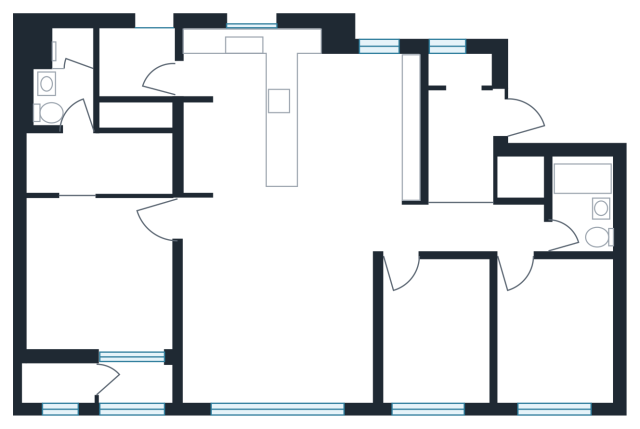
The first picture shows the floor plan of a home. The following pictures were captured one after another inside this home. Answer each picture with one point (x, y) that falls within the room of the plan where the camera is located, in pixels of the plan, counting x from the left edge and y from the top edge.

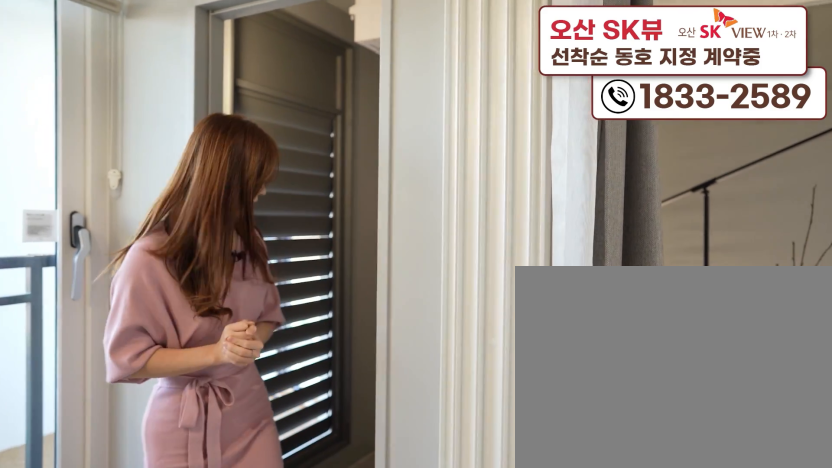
(133, 398)
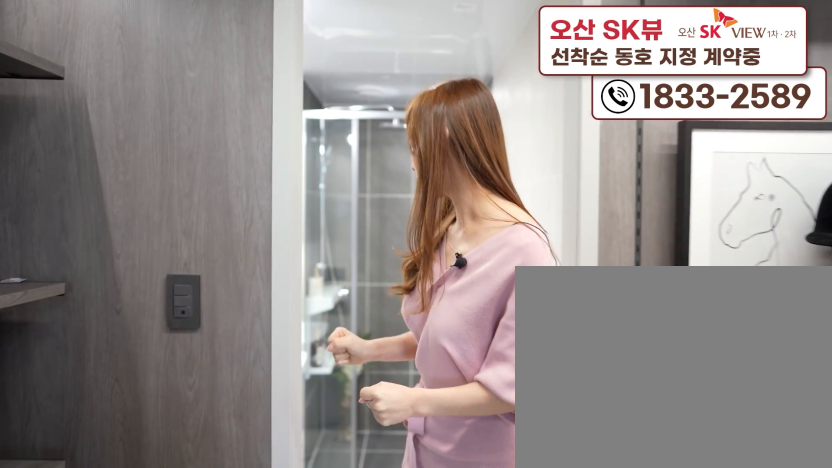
(73, 185)
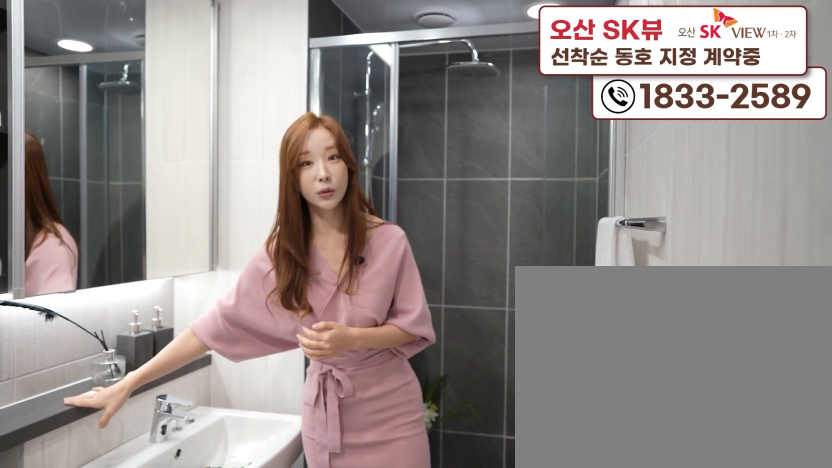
(70, 104)
